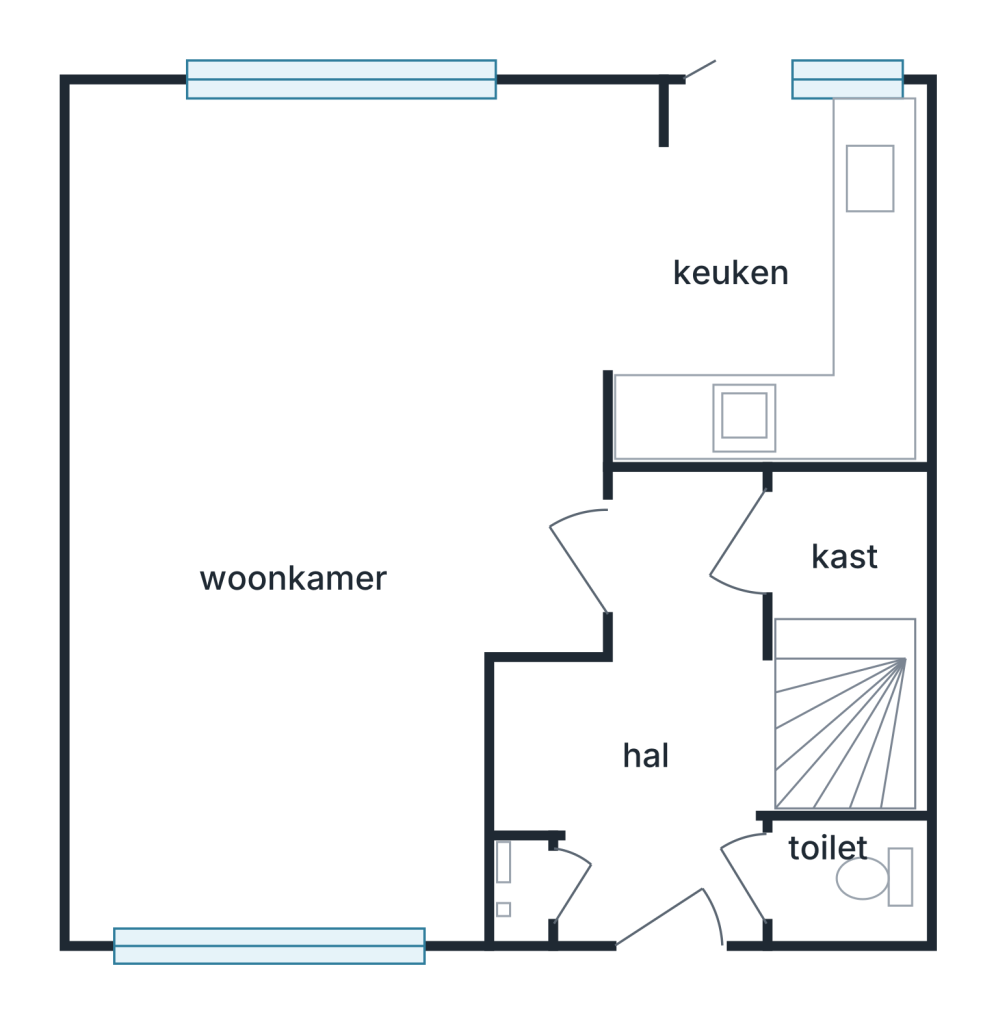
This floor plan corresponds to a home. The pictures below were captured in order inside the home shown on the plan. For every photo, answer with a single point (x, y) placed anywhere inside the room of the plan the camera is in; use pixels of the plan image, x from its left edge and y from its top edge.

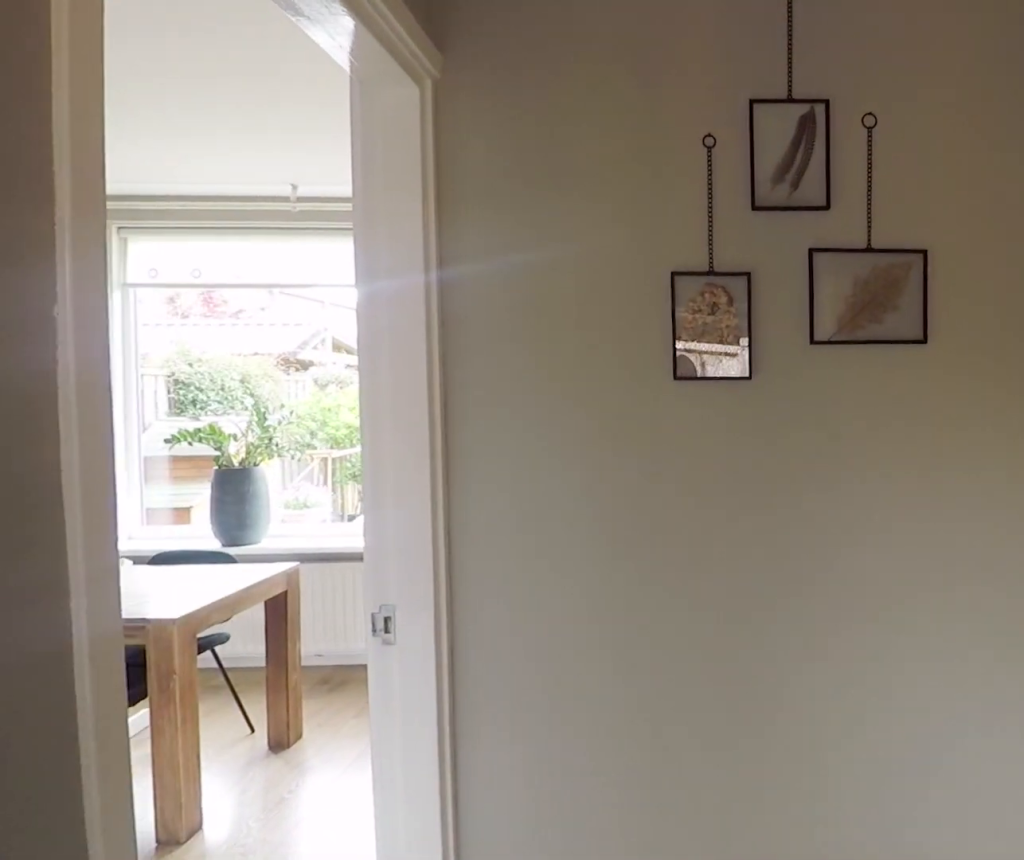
(655, 720)
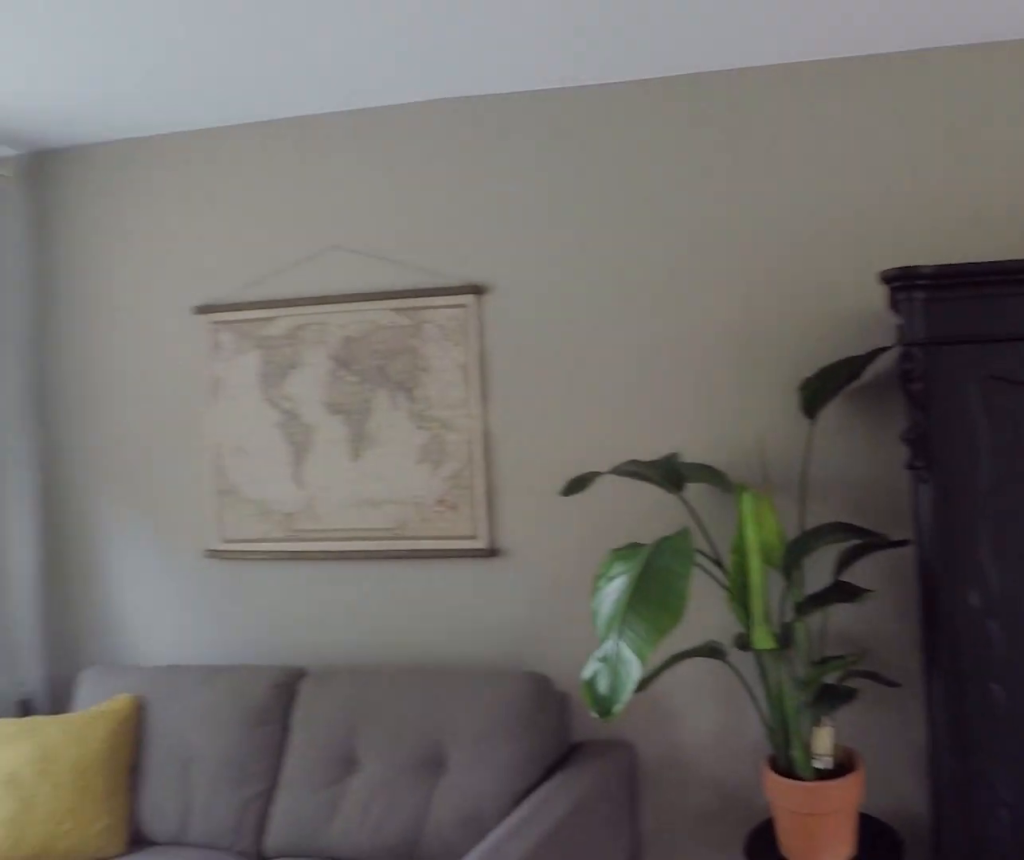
(231, 414)
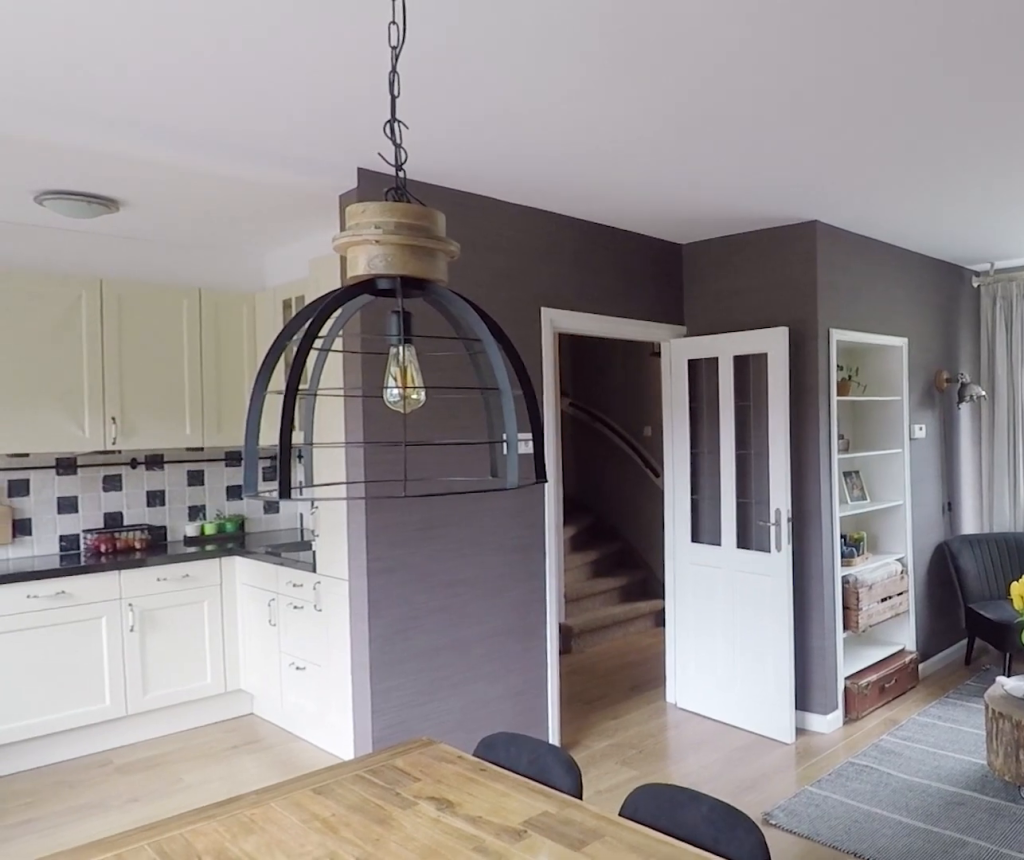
(231, 414)
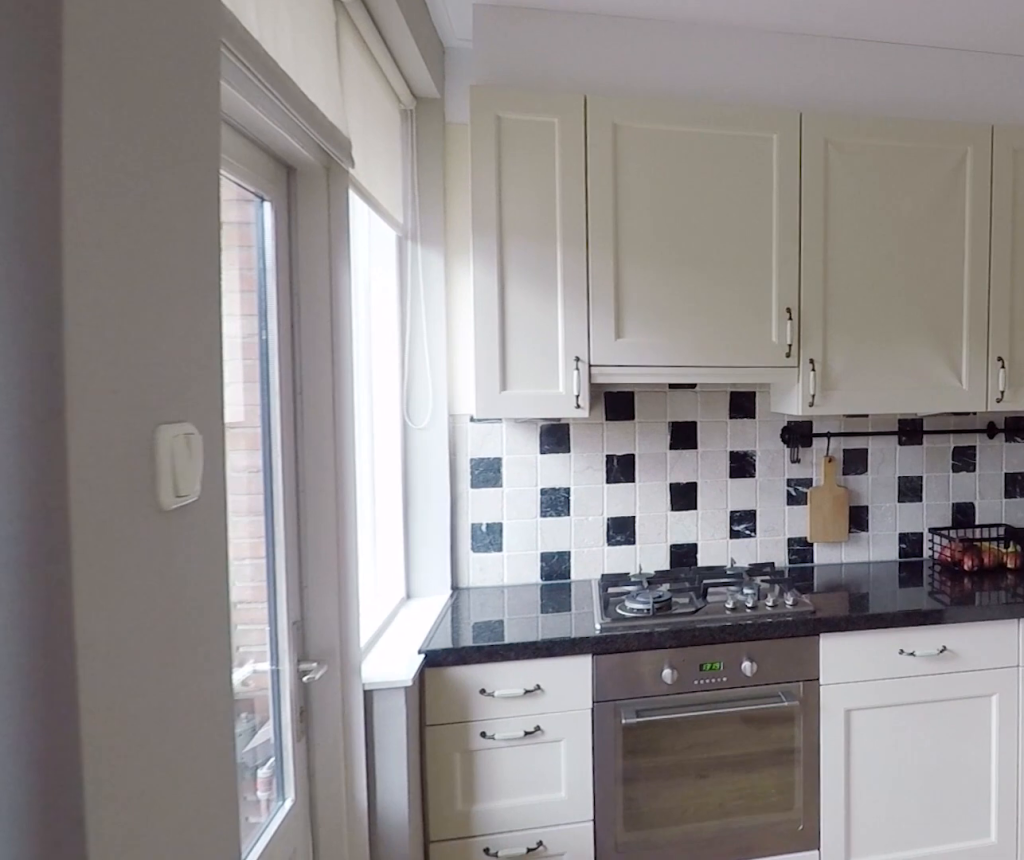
(757, 280)
